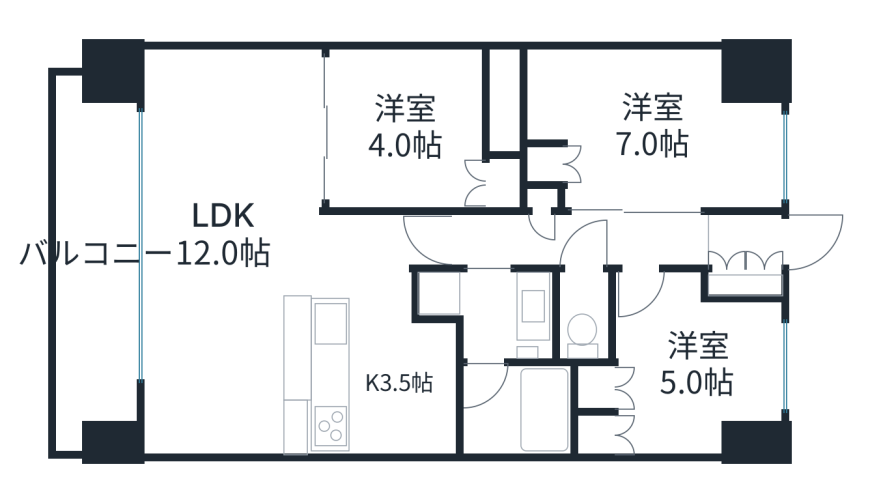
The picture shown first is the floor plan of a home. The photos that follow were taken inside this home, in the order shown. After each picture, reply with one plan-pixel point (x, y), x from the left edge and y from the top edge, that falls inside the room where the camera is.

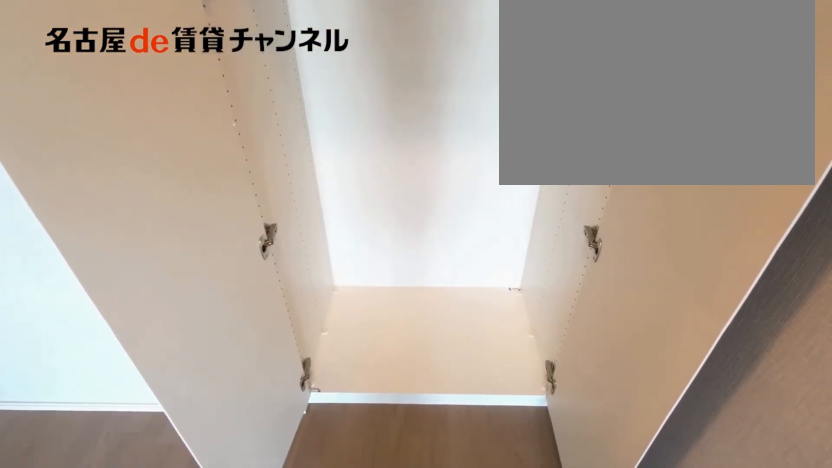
(506, 185)
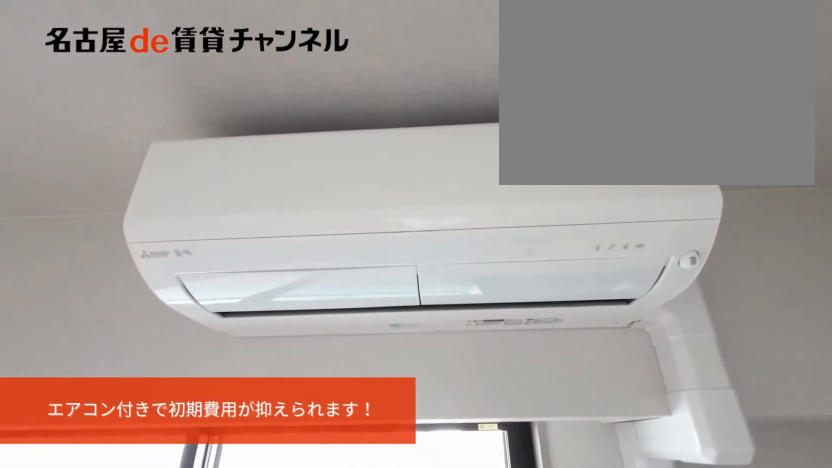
(224, 239)
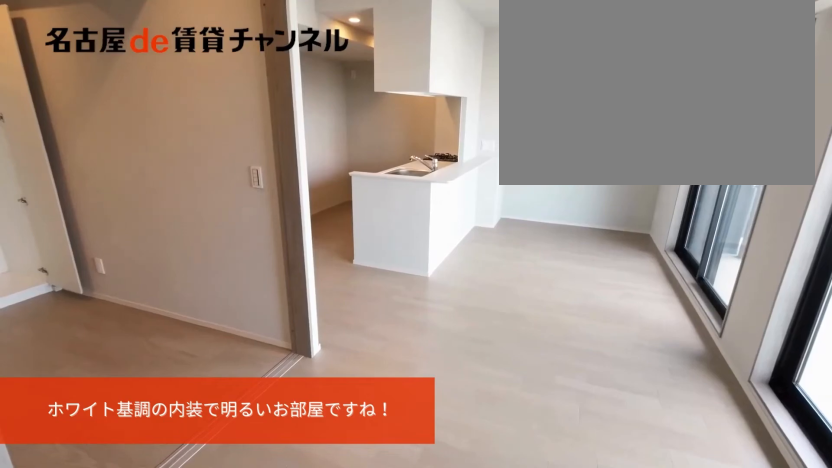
(224, 239)
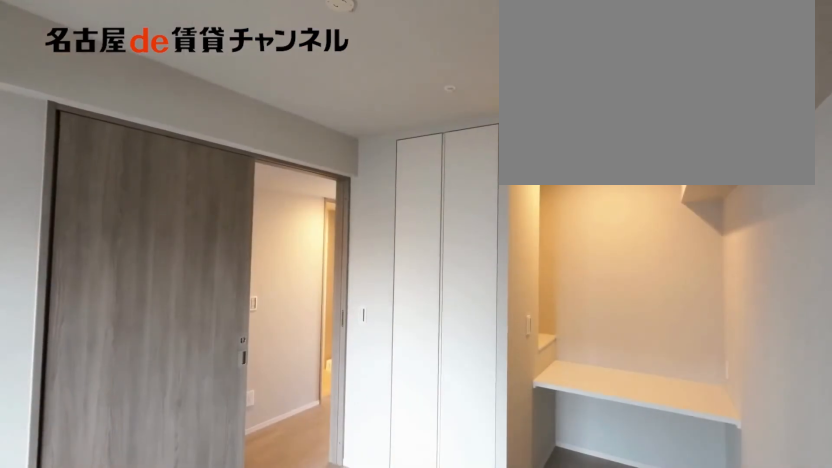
(652, 126)
